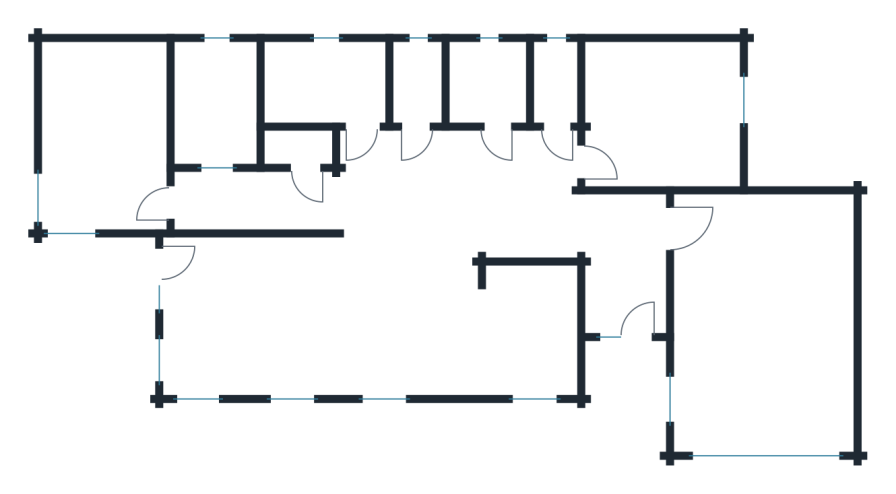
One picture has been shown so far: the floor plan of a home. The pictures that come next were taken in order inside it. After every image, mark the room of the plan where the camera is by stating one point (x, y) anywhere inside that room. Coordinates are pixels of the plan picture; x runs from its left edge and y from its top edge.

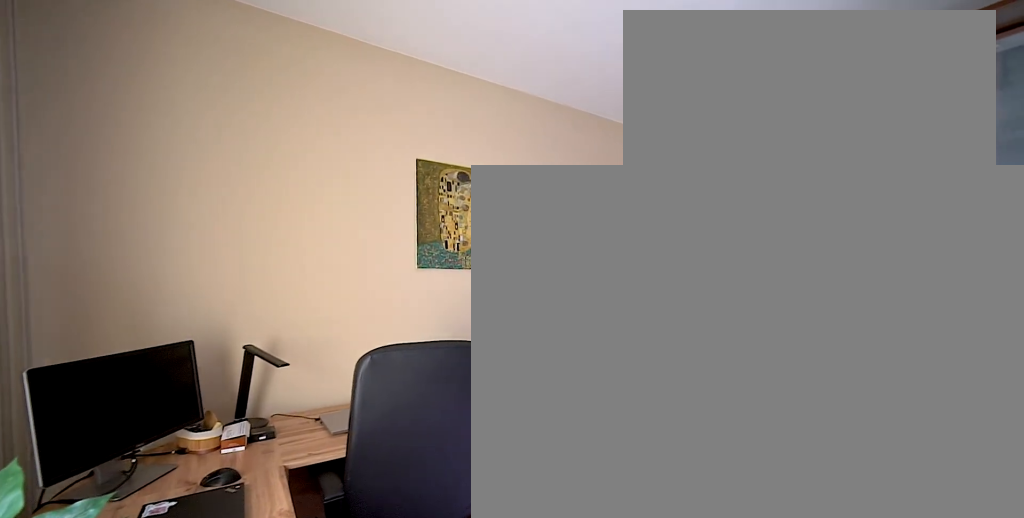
(658, 115)
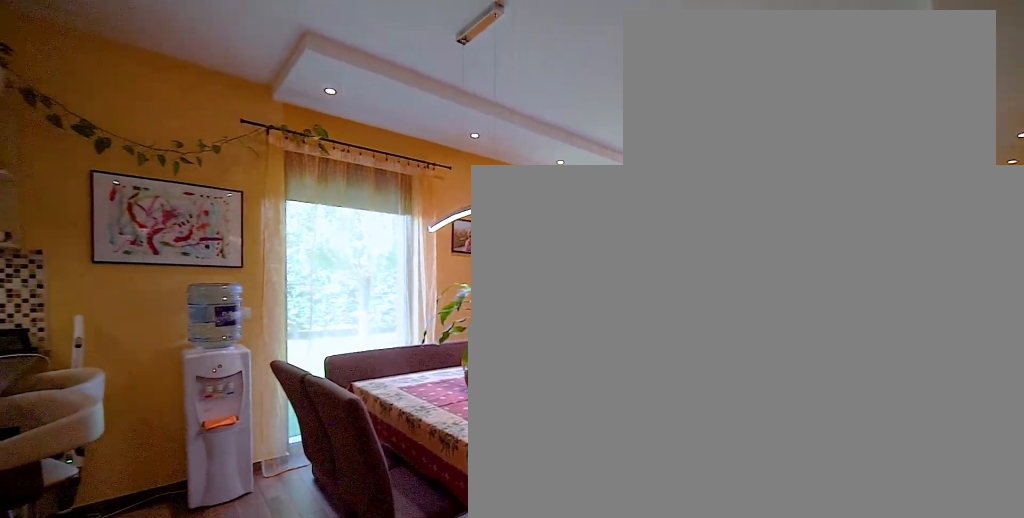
(378, 315)
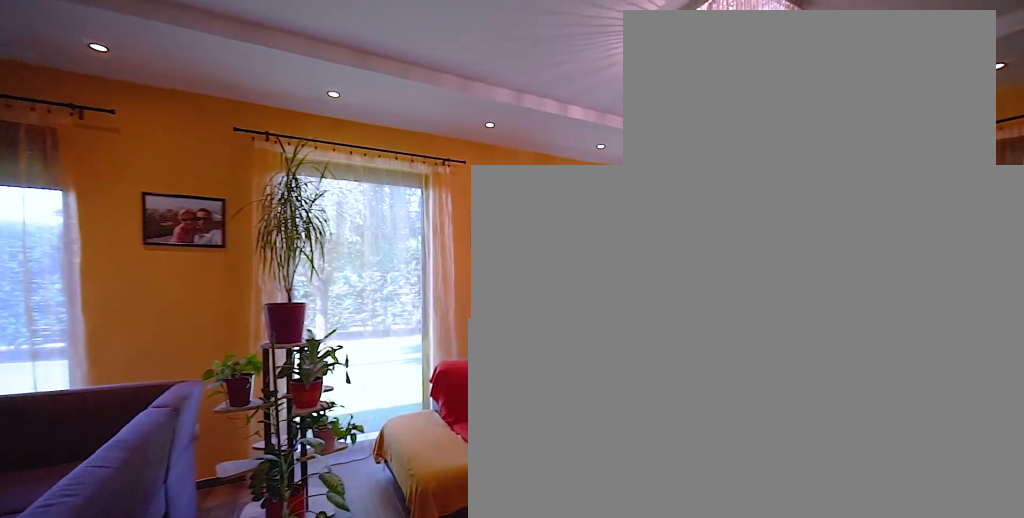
(378, 316)
